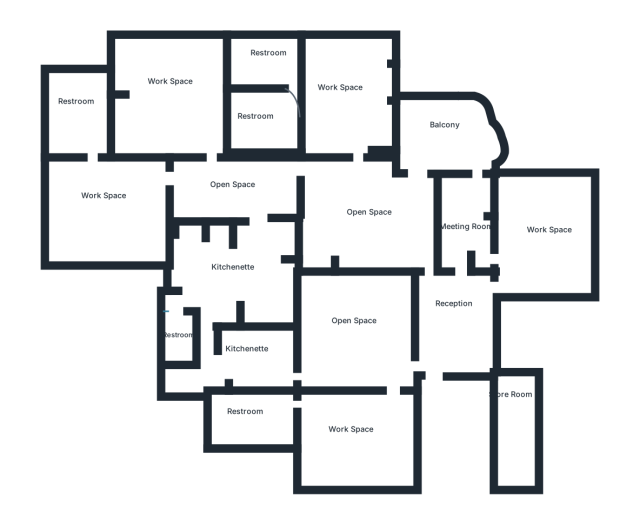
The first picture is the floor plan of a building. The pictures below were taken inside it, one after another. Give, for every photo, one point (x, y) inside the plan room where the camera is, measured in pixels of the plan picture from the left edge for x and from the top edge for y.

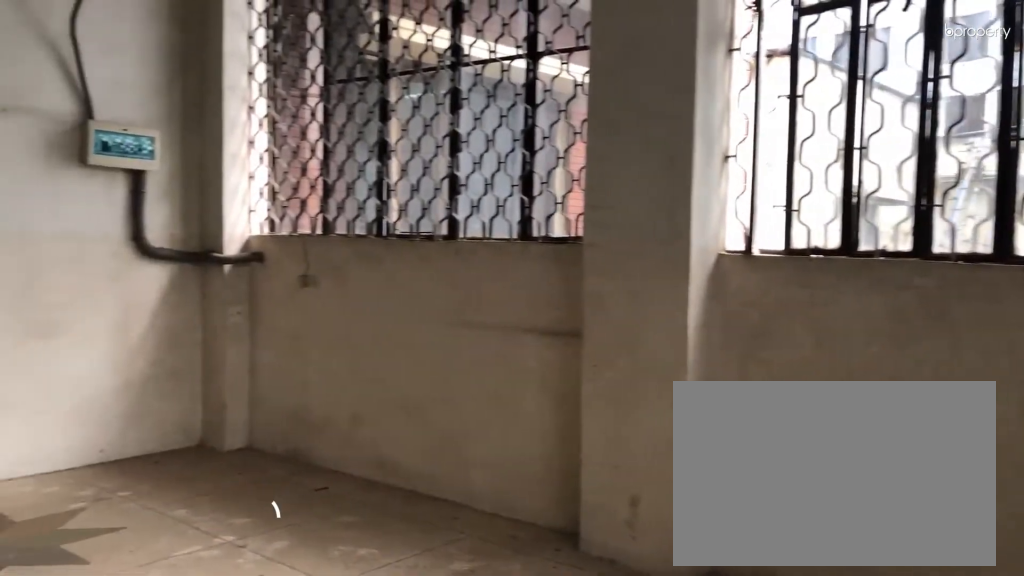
(456, 131)
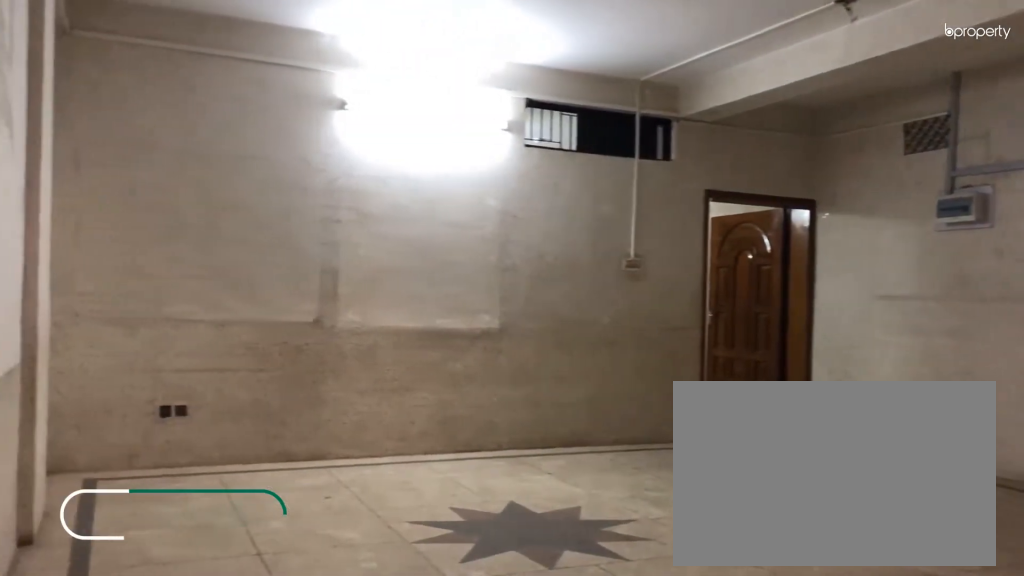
(369, 209)
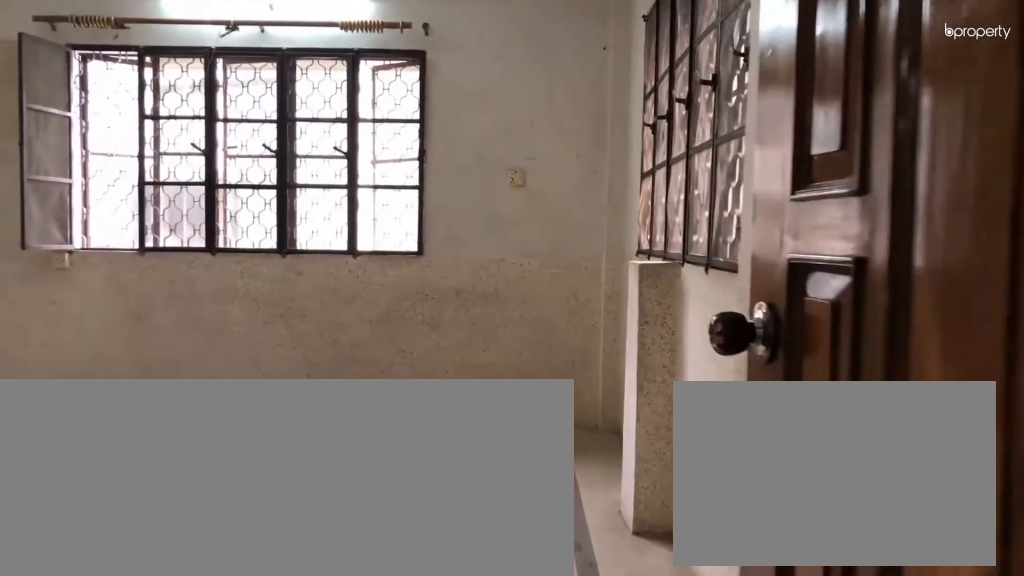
(351, 94)
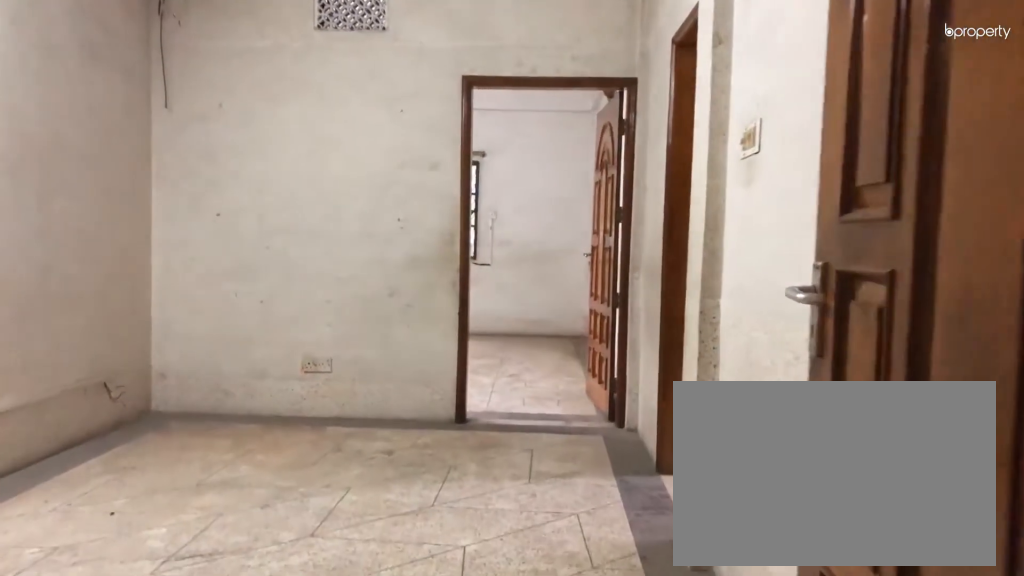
(227, 188)
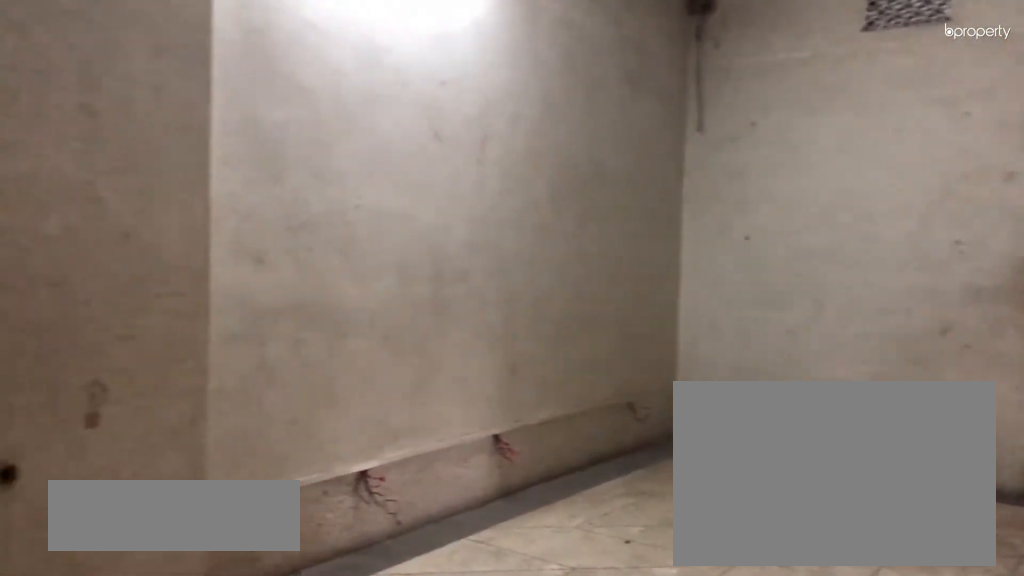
(227, 188)
